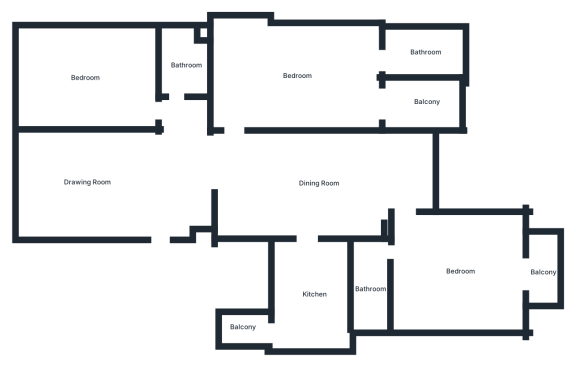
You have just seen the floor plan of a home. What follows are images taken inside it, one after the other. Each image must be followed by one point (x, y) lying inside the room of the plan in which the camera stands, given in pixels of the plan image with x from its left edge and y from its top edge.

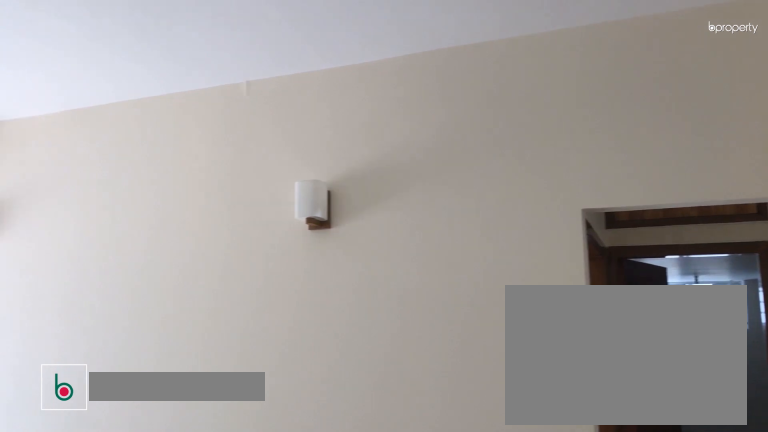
(87, 183)
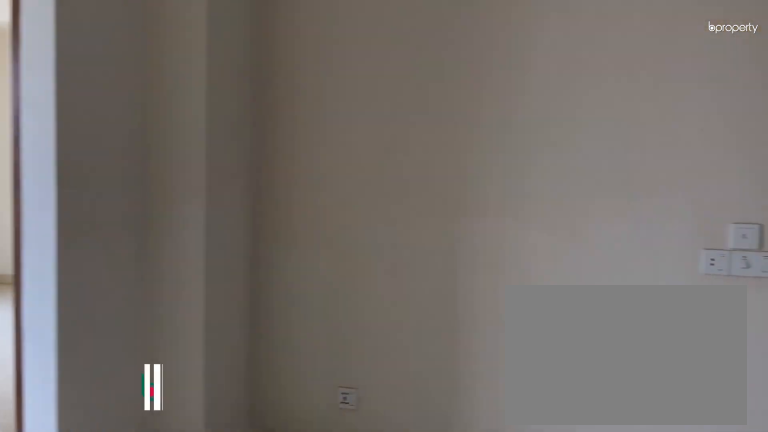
(317, 183)
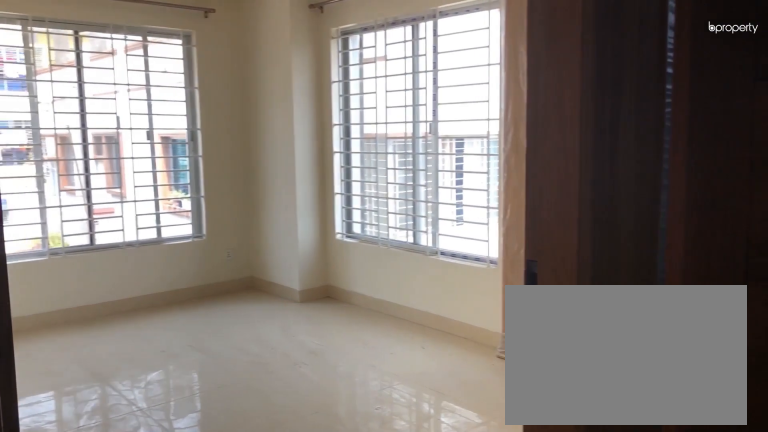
(156, 109)
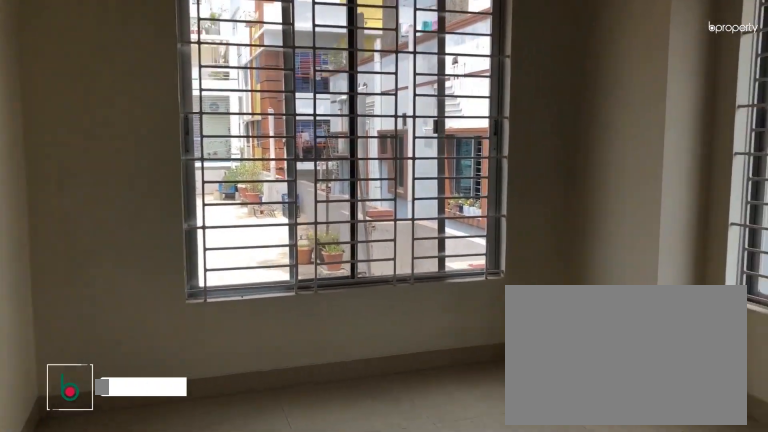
(84, 77)
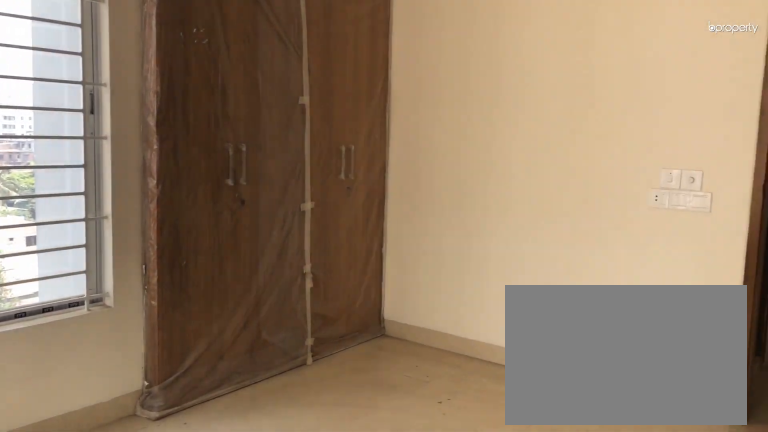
(84, 77)
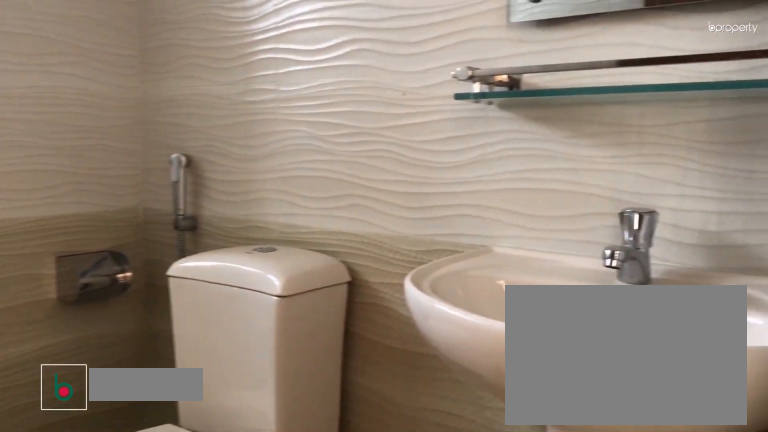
(186, 64)
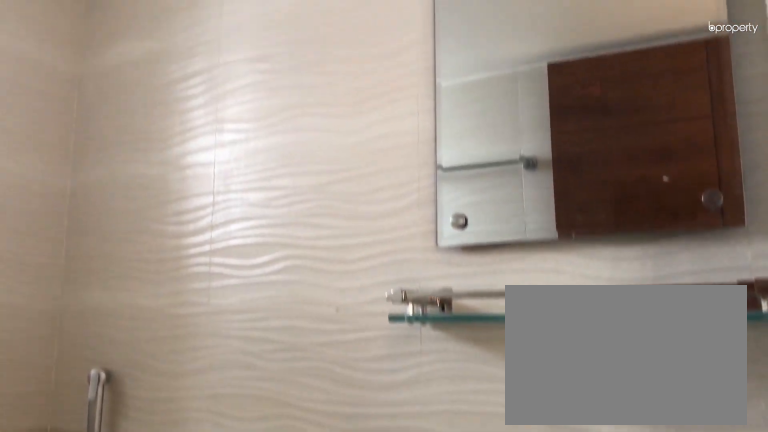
(186, 64)
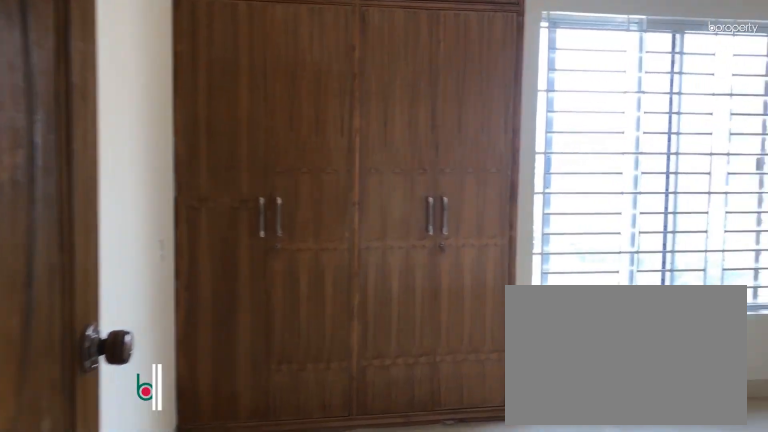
(250, 114)
